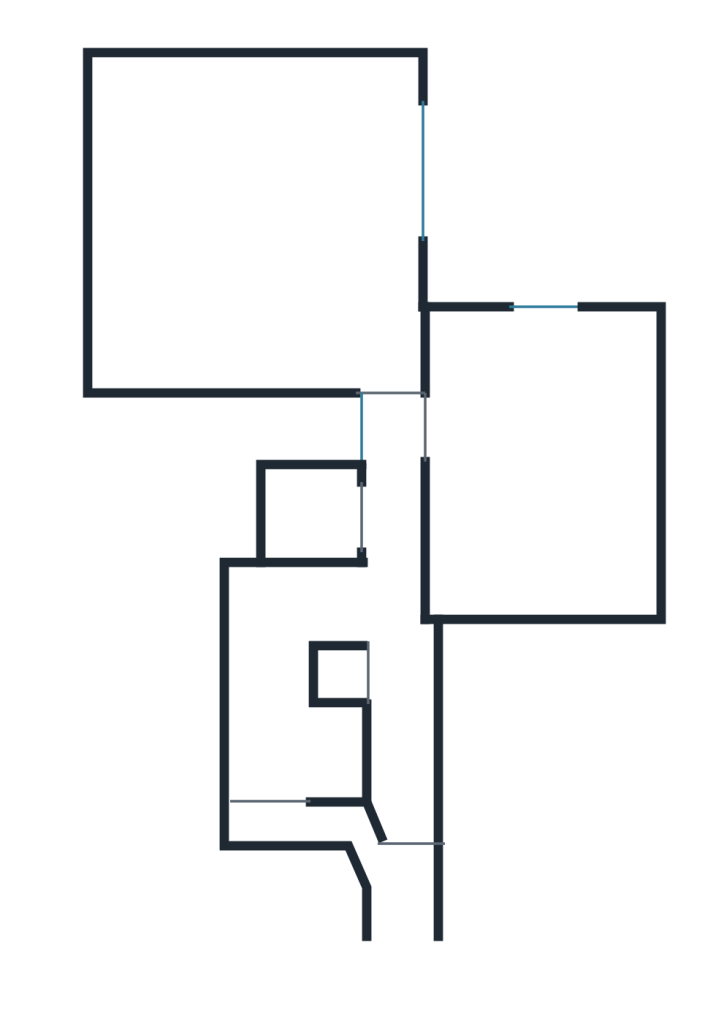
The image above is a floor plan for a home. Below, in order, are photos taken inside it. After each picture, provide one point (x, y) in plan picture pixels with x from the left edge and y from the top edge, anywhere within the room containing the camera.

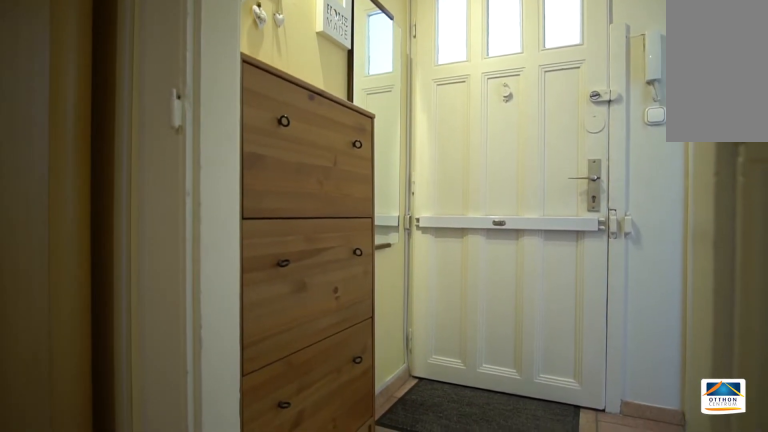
(394, 589)
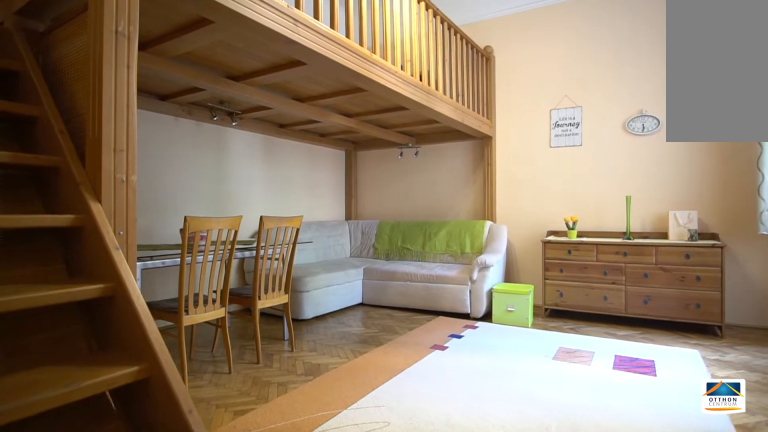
(253, 223)
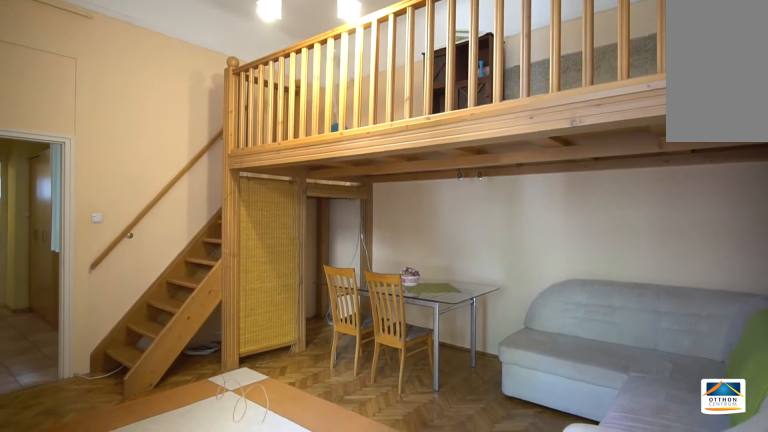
(251, 226)
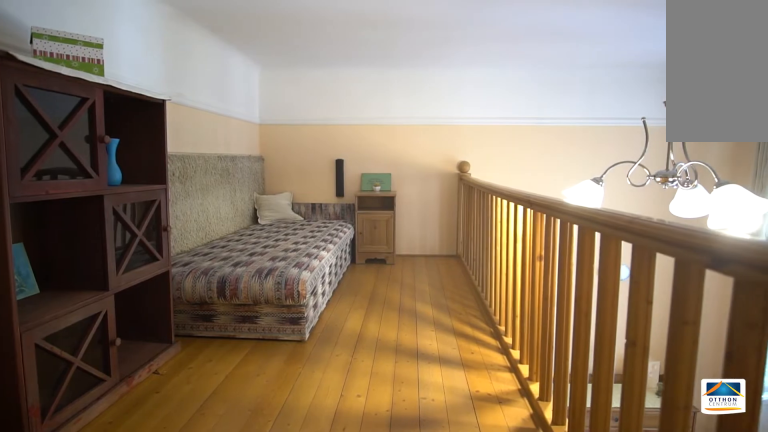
(151, 237)
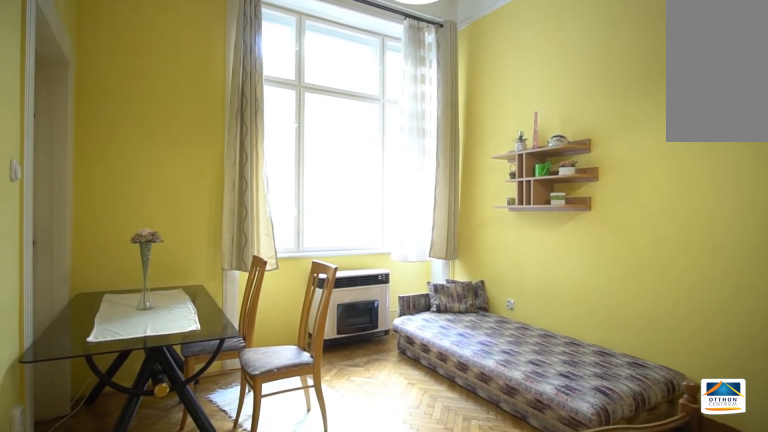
(533, 448)
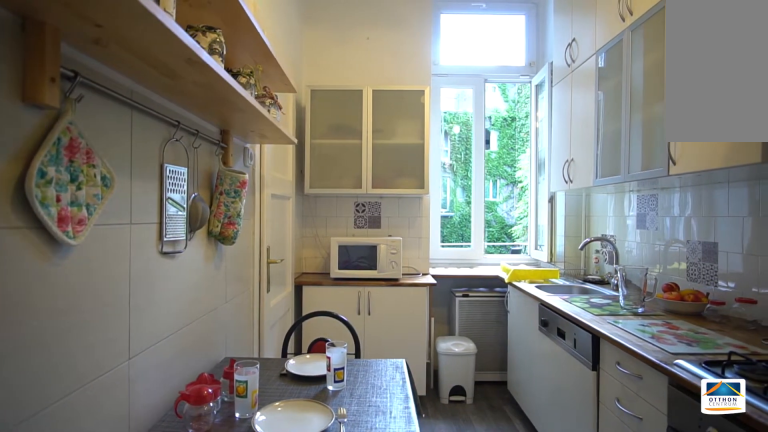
(255, 696)
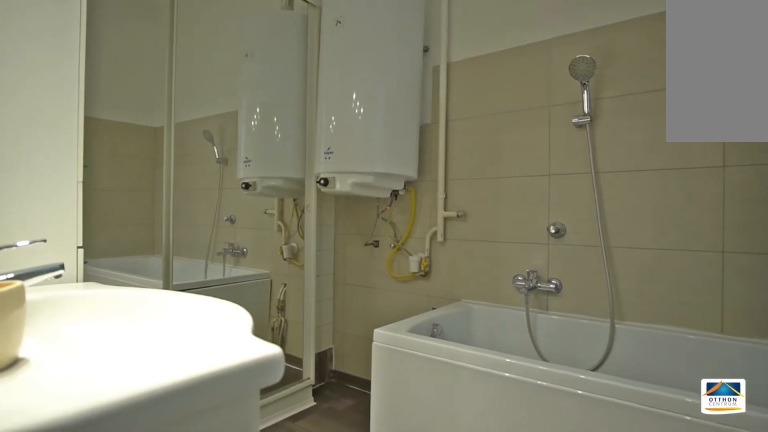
(307, 510)
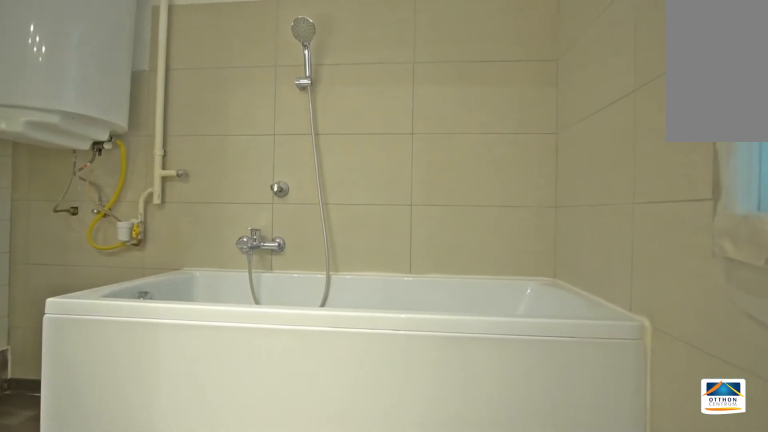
(308, 508)
